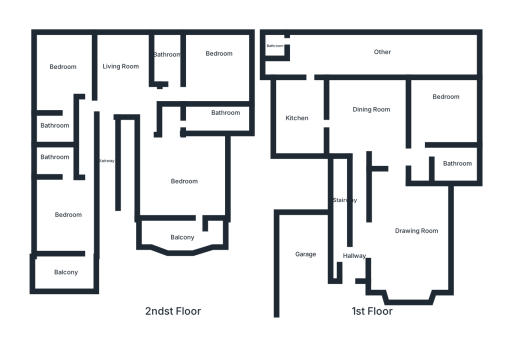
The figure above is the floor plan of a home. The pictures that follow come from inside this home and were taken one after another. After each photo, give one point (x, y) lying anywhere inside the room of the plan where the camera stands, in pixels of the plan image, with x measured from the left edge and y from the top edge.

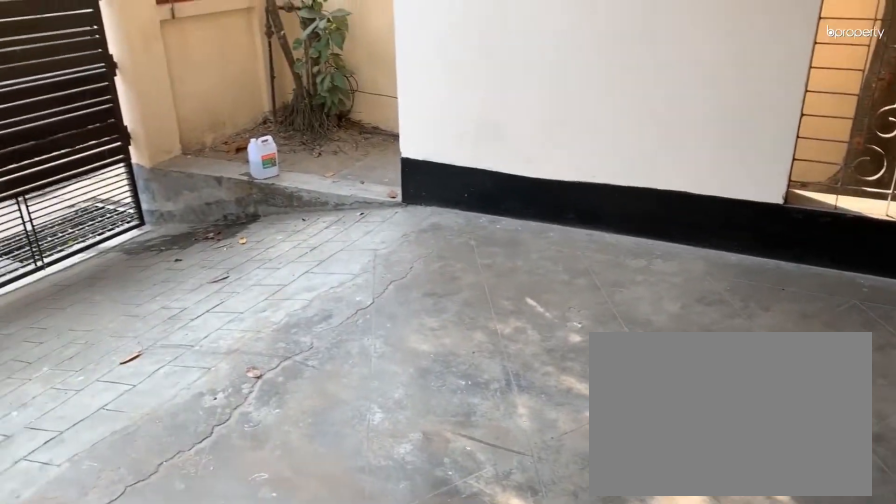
(305, 260)
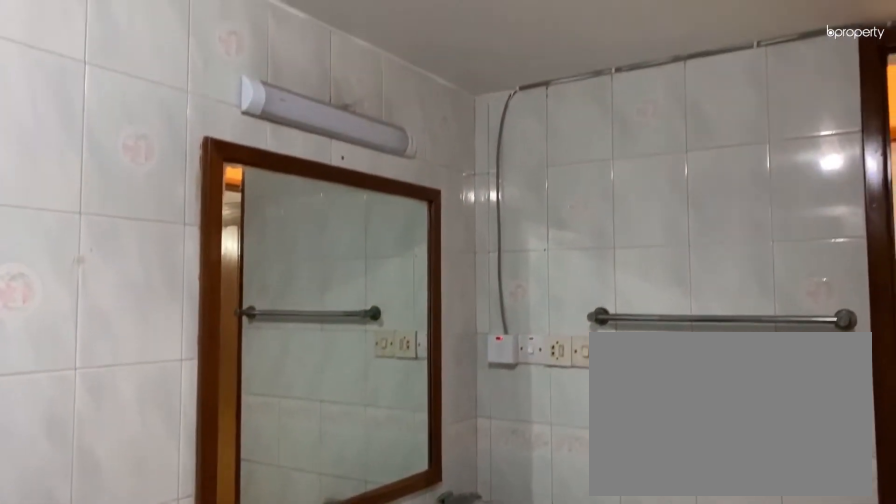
(453, 164)
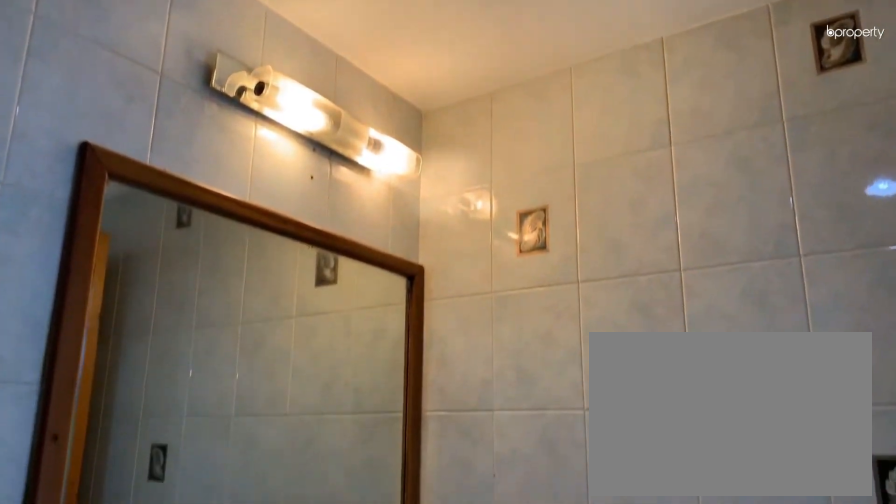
(53, 158)
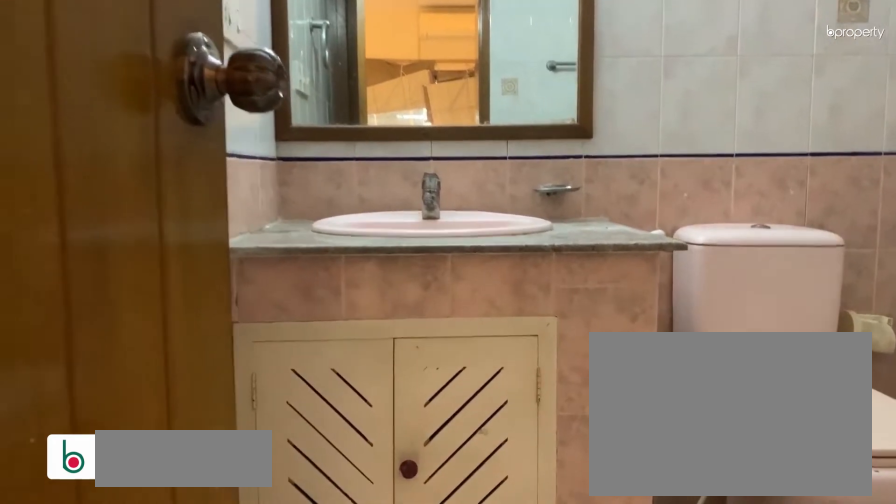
(51, 132)
